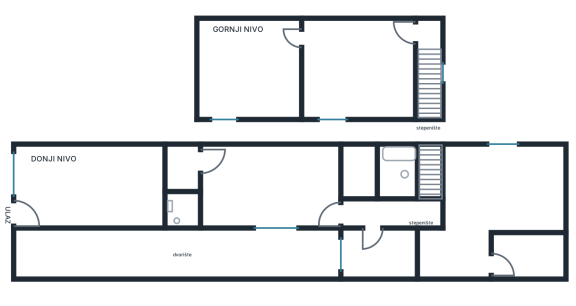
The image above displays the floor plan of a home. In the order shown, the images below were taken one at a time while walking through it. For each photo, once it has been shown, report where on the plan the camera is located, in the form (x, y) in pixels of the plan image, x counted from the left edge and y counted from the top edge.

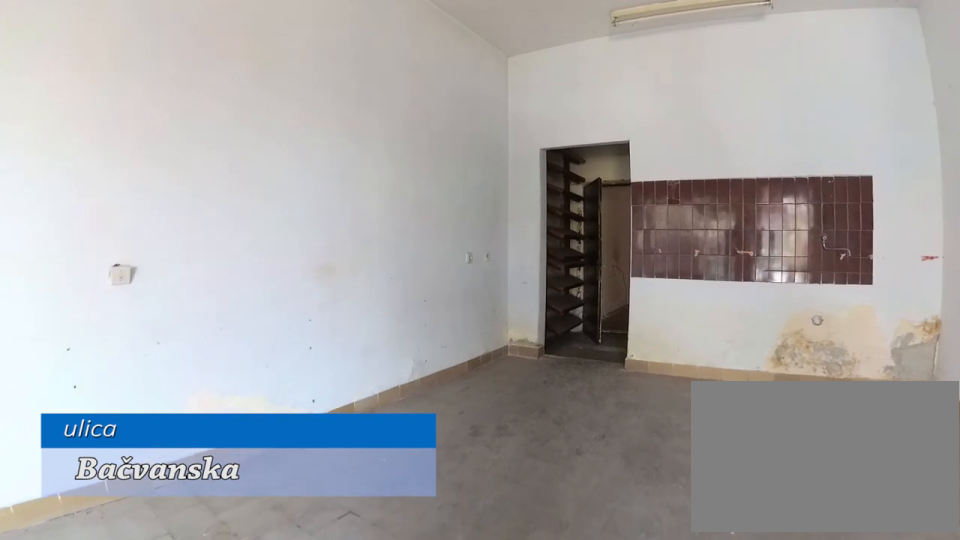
(78, 189)
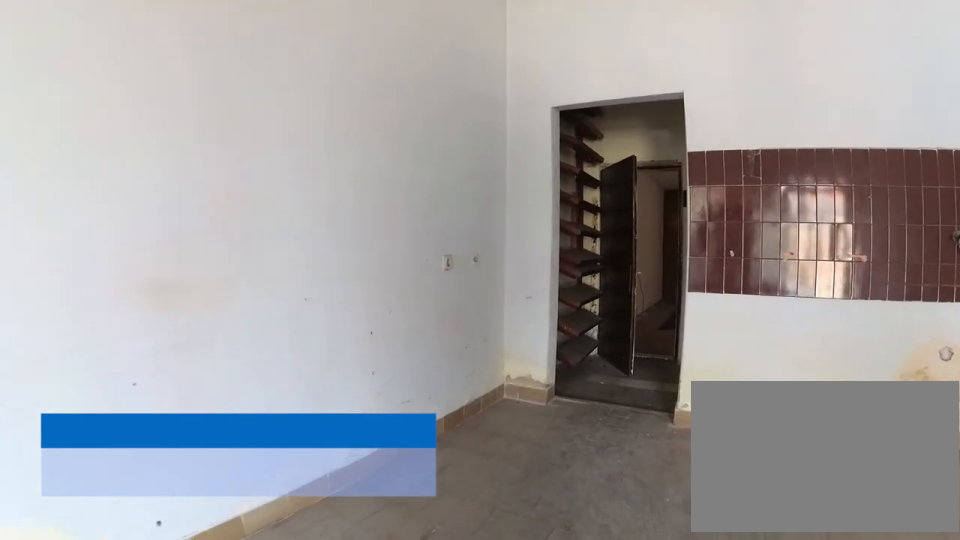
(95, 180)
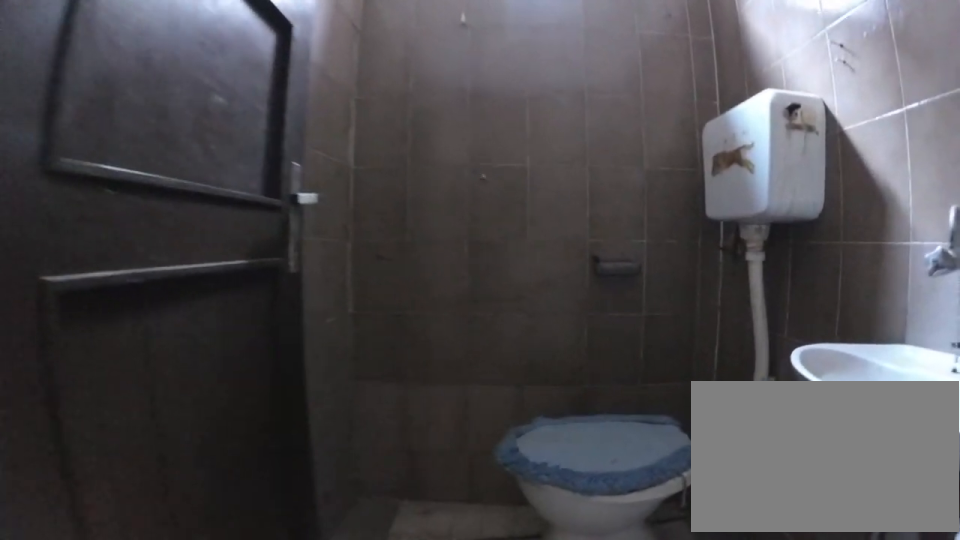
(183, 173)
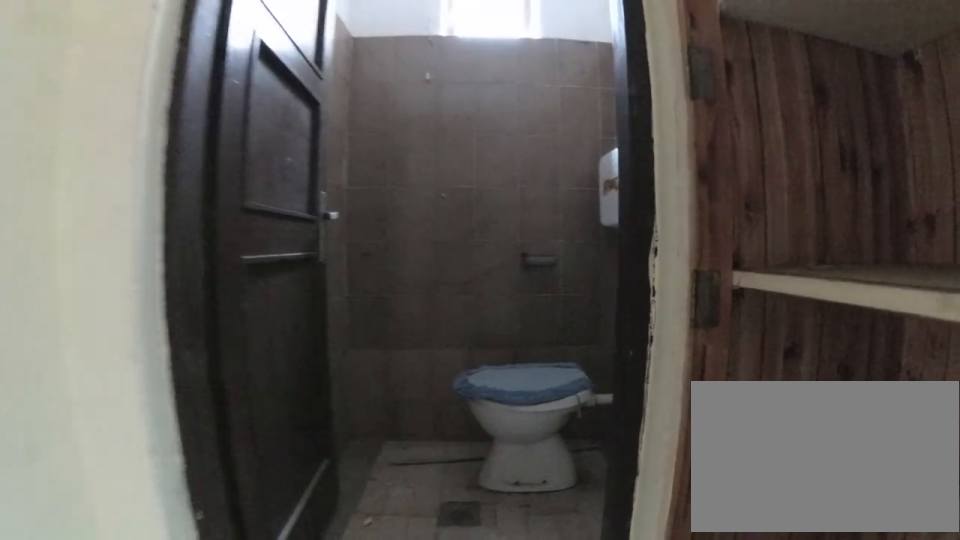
(183, 154)
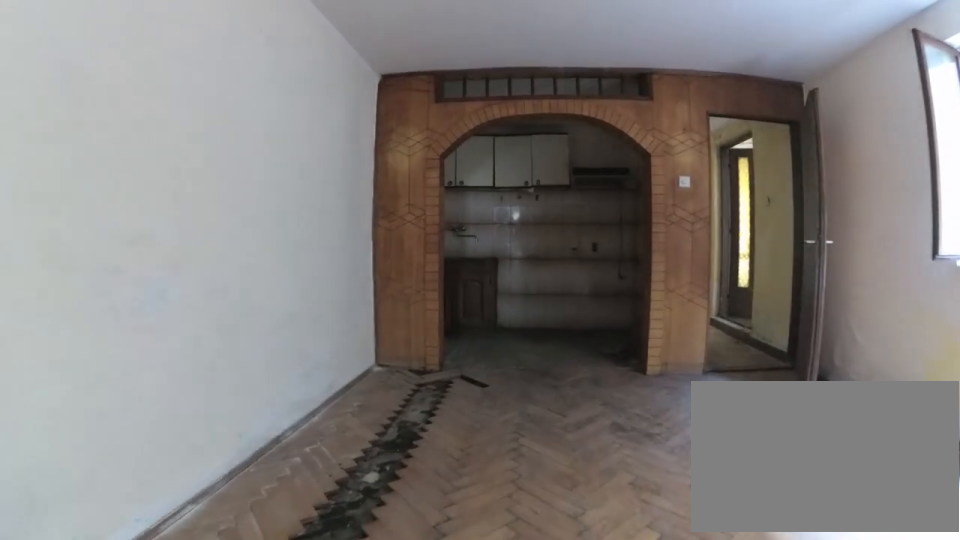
(231, 162)
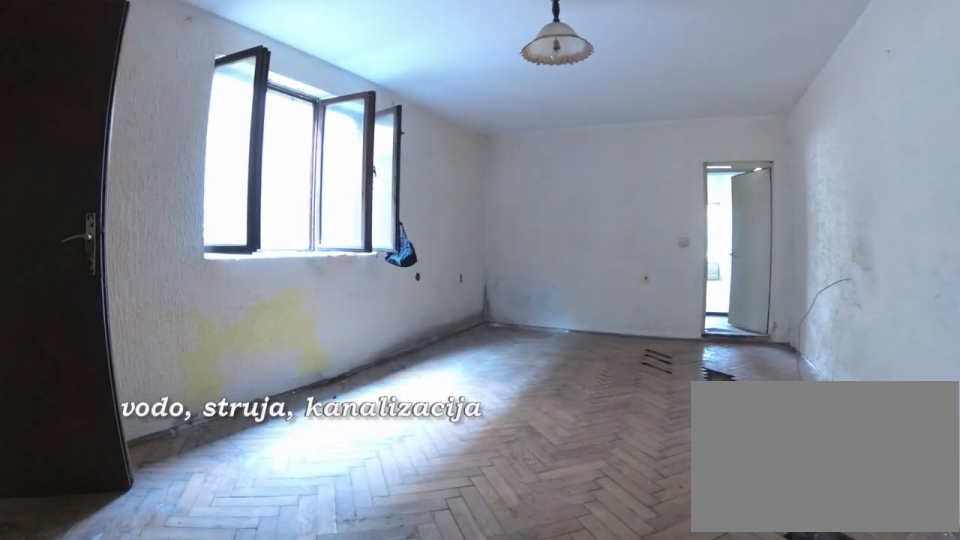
(341, 165)
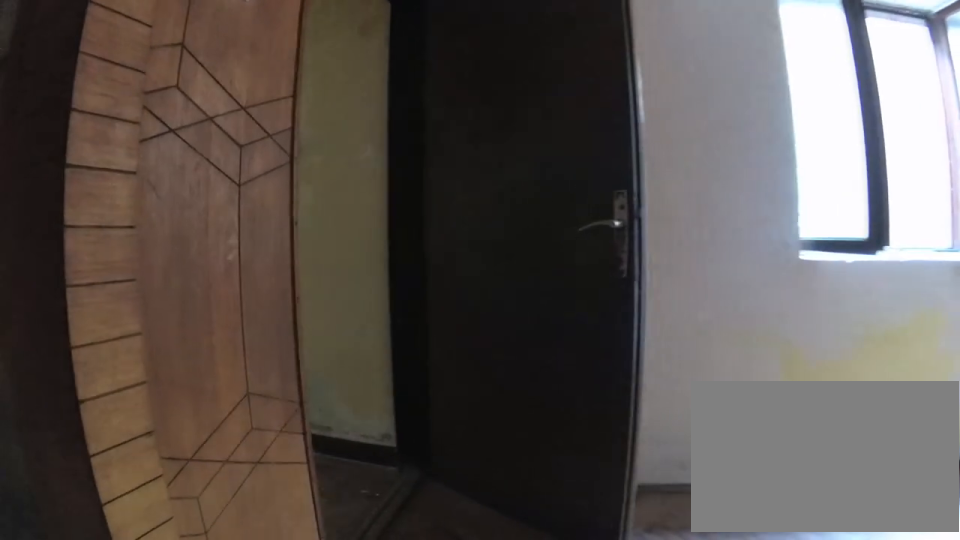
(326, 155)
